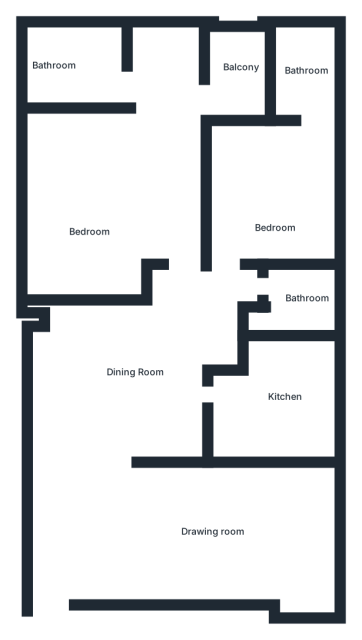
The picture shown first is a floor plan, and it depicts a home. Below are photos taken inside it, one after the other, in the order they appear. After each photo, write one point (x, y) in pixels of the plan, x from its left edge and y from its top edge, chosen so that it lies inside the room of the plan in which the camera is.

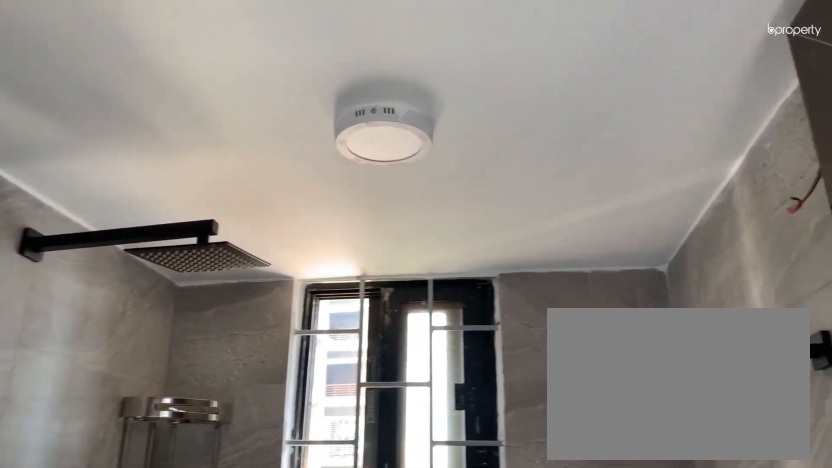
(305, 76)
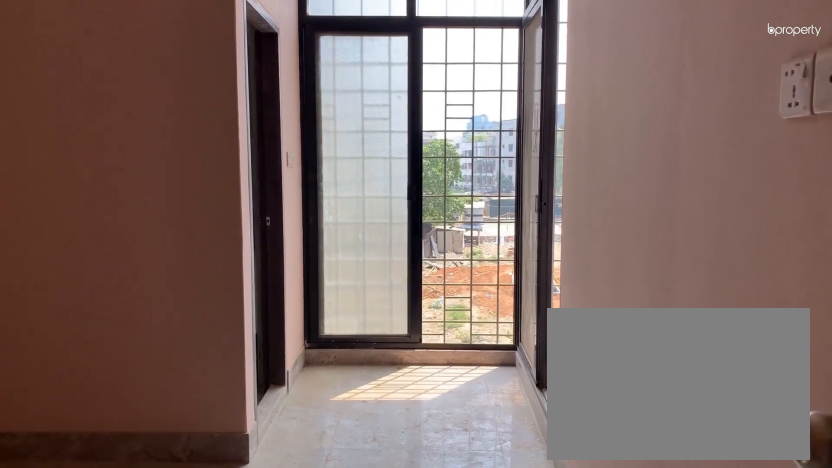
(88, 199)
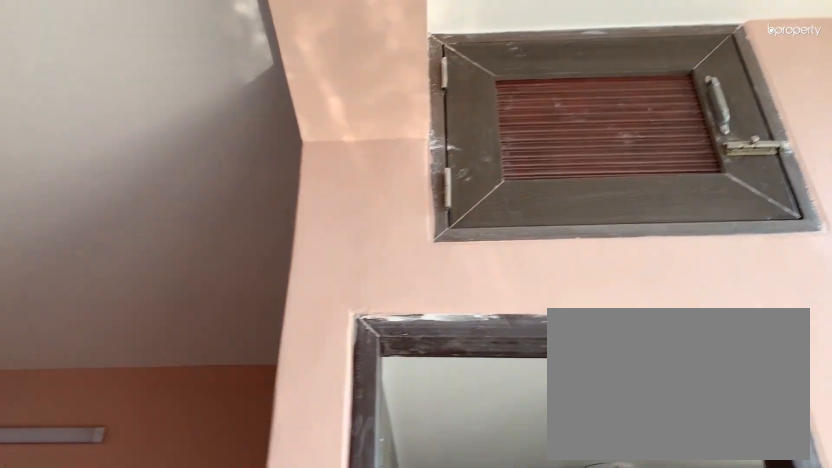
(88, 198)
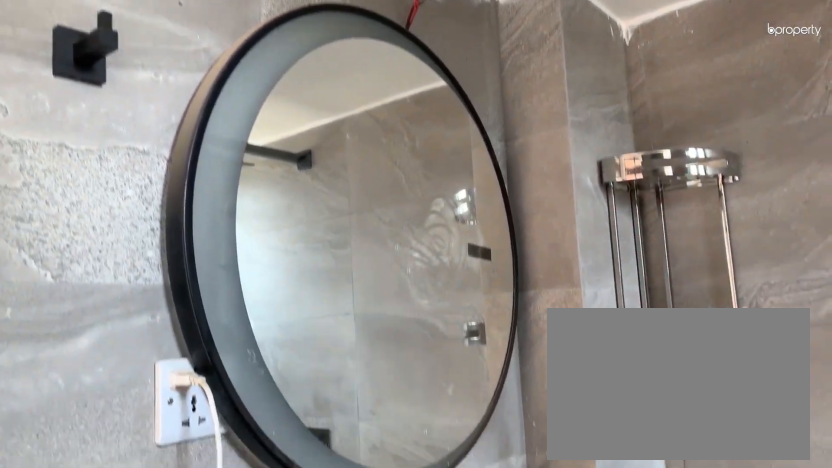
(61, 75)
